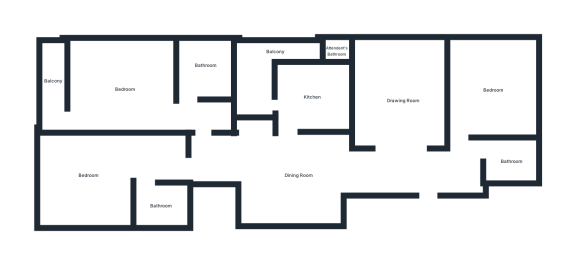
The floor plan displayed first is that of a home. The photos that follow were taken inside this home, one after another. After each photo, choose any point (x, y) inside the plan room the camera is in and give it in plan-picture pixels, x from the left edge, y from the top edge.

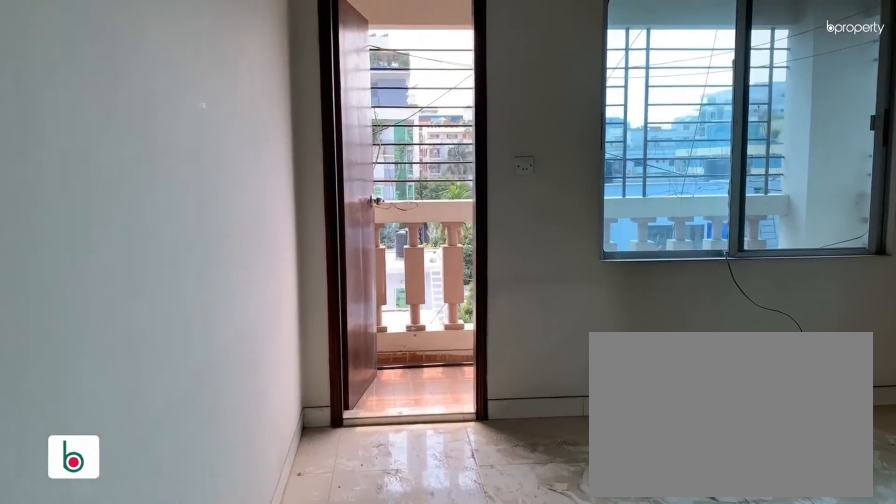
(126, 91)
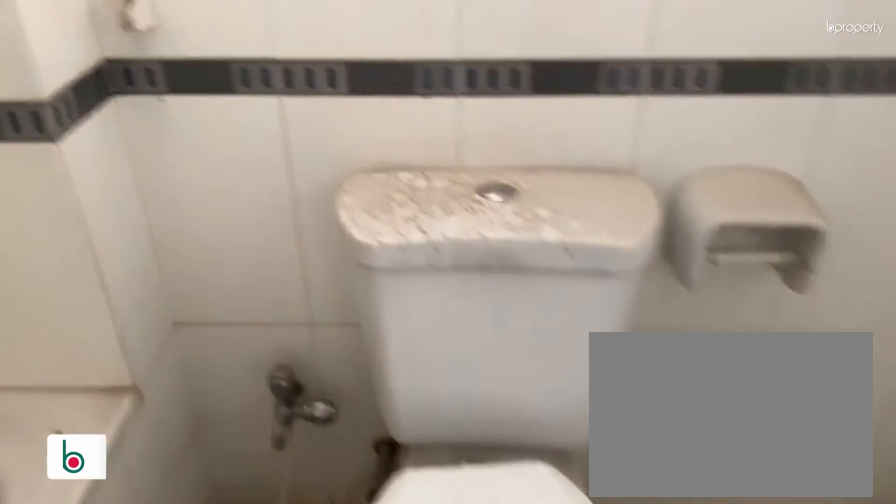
(207, 65)
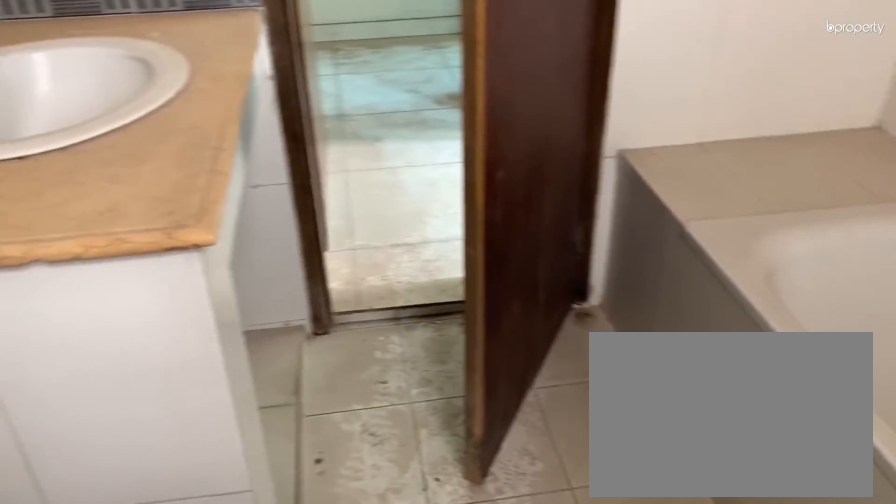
(207, 65)
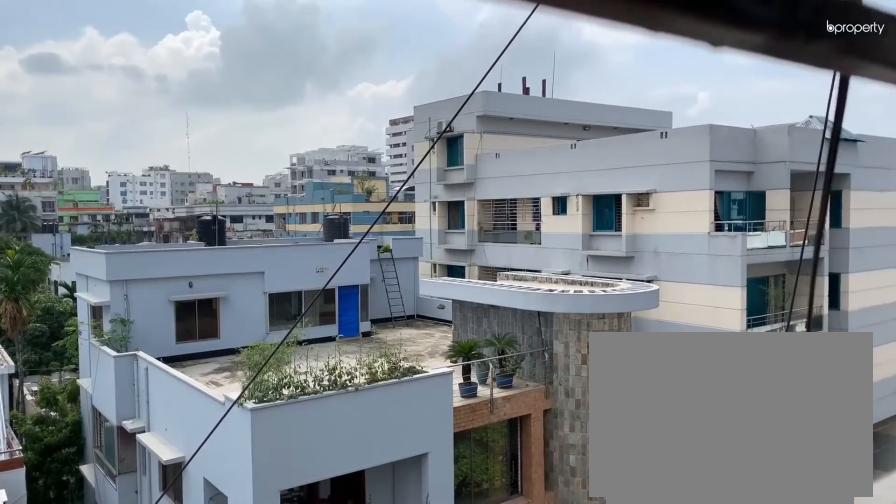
(50, 82)
